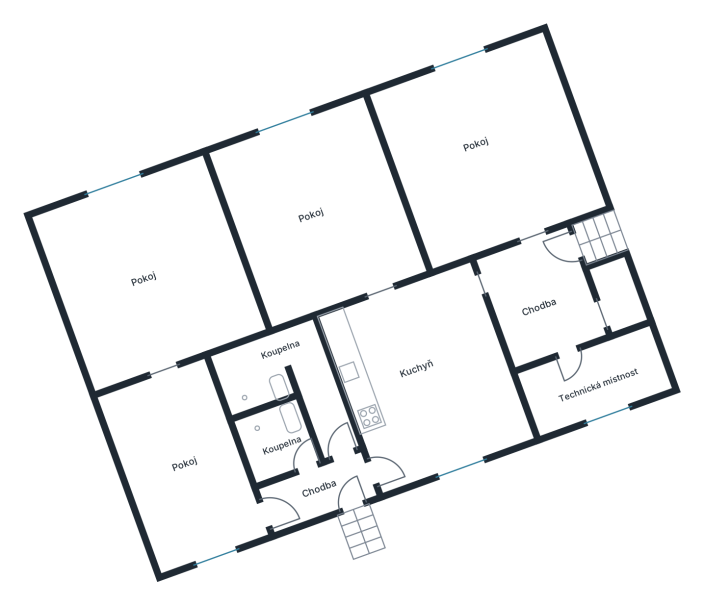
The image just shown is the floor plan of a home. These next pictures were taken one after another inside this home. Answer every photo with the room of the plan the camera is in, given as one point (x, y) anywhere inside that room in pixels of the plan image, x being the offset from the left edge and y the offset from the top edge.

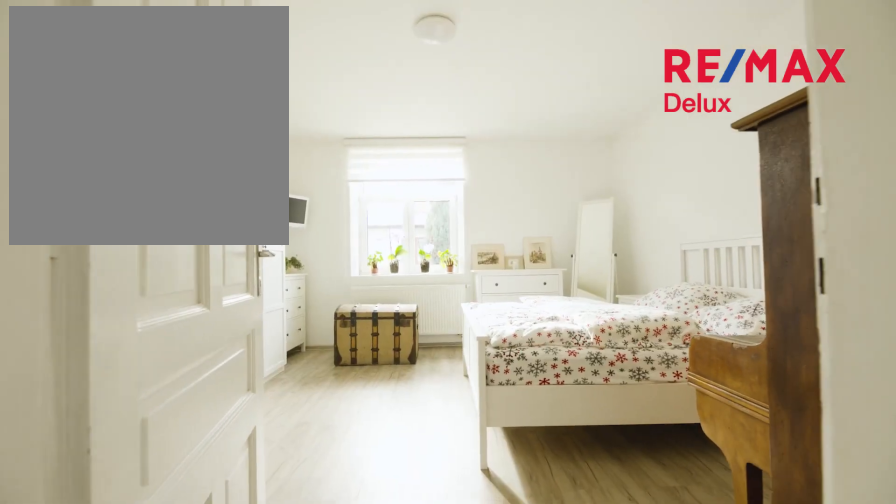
(487, 150)
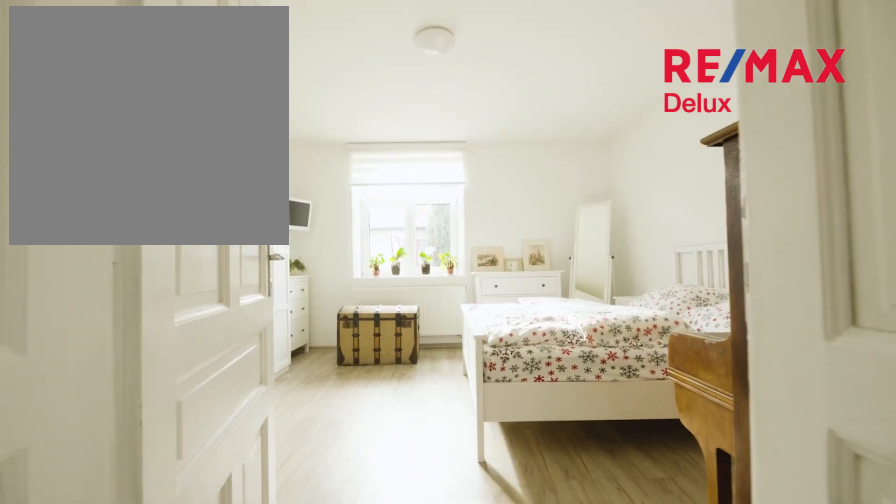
(487, 150)
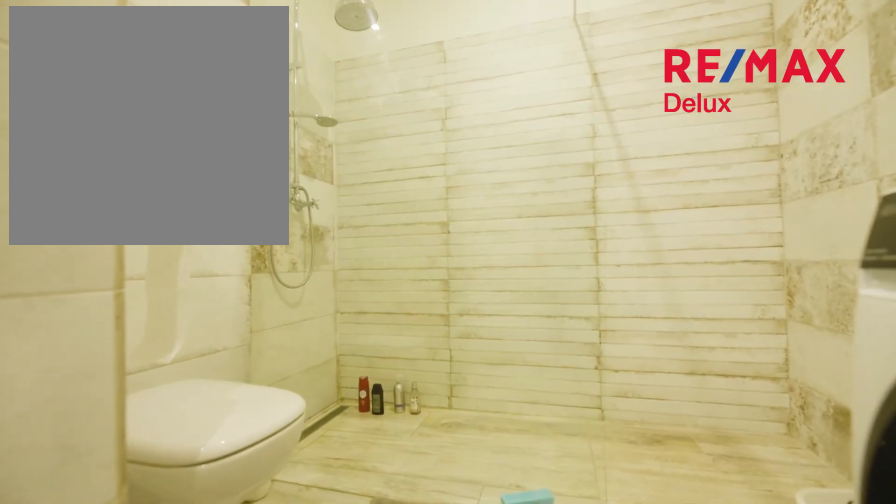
(305, 397)
